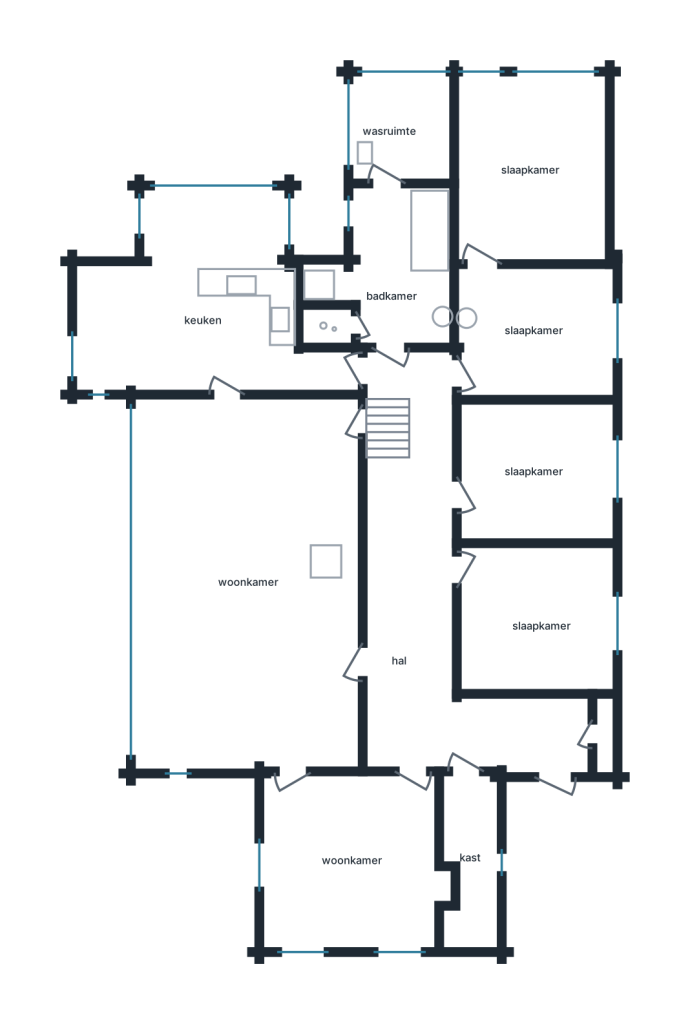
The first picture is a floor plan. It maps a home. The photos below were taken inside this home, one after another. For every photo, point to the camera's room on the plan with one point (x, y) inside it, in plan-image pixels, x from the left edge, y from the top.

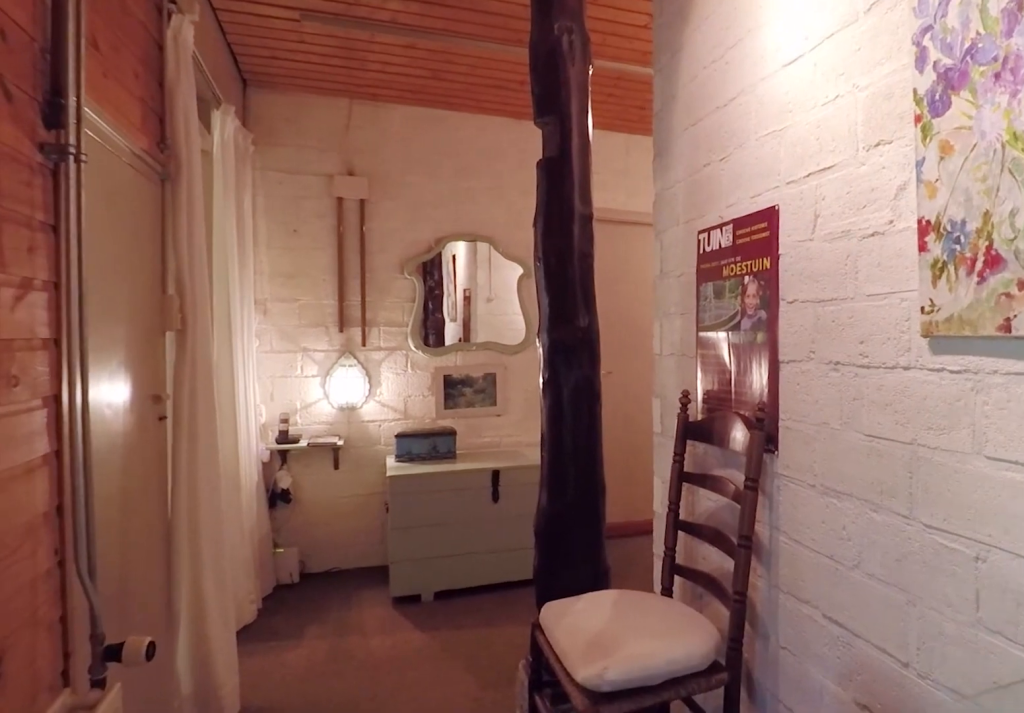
(436, 605)
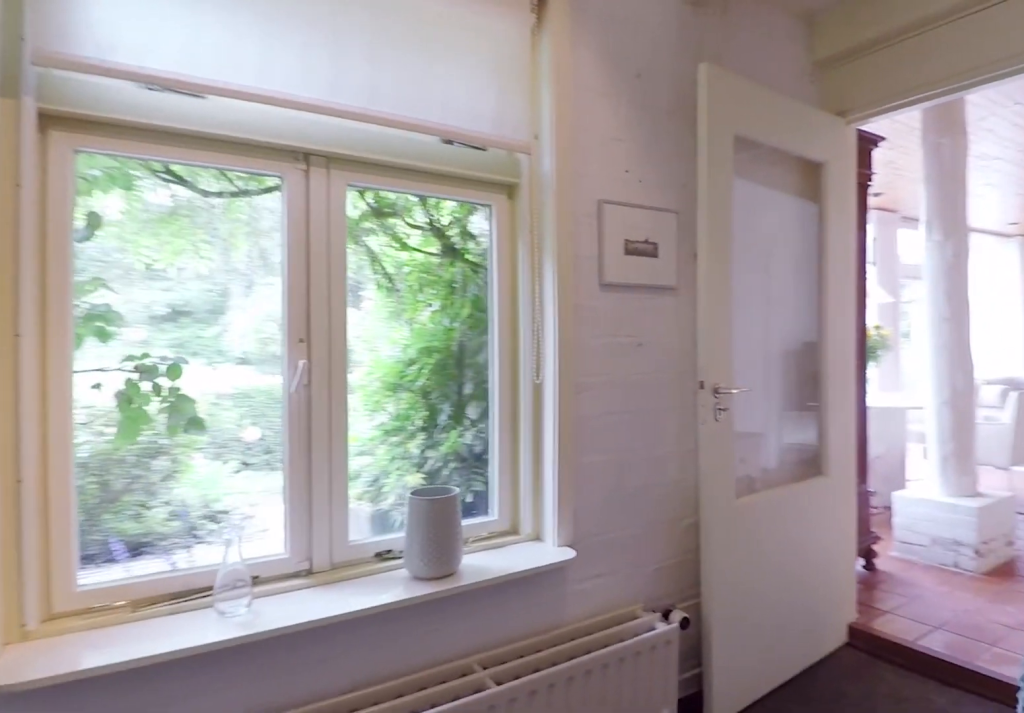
(351, 860)
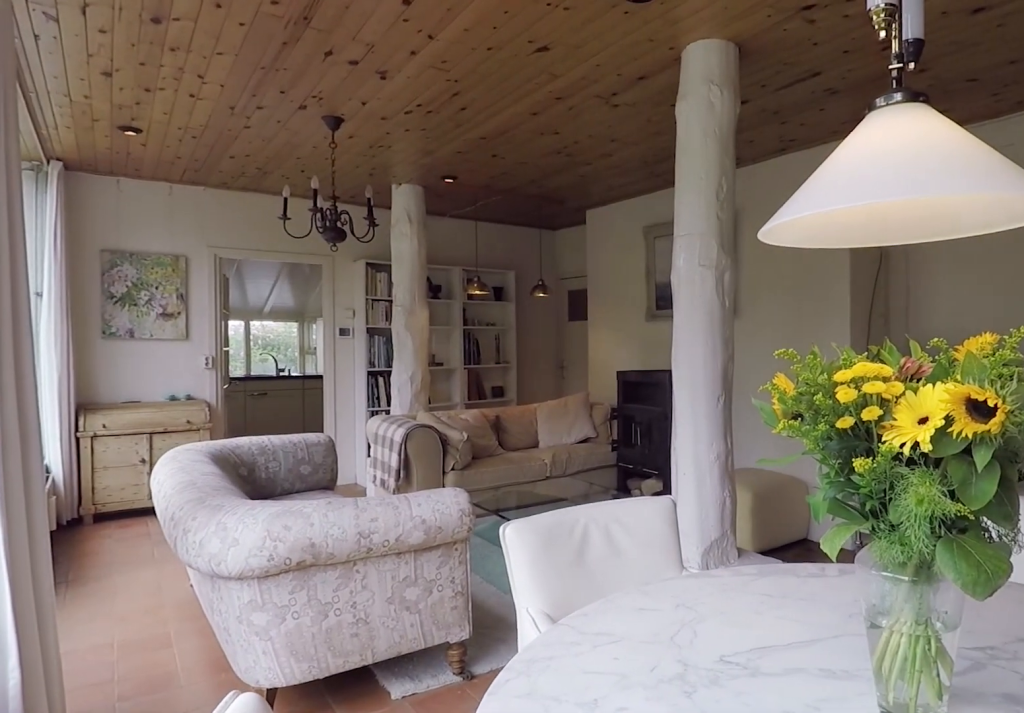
(249, 583)
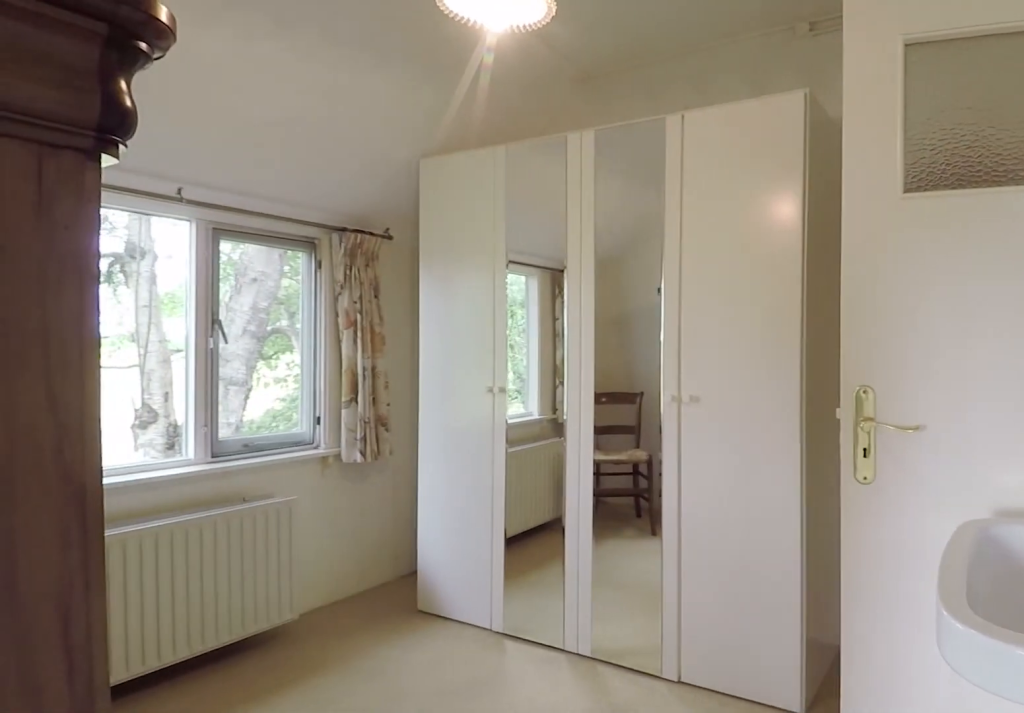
(534, 332)
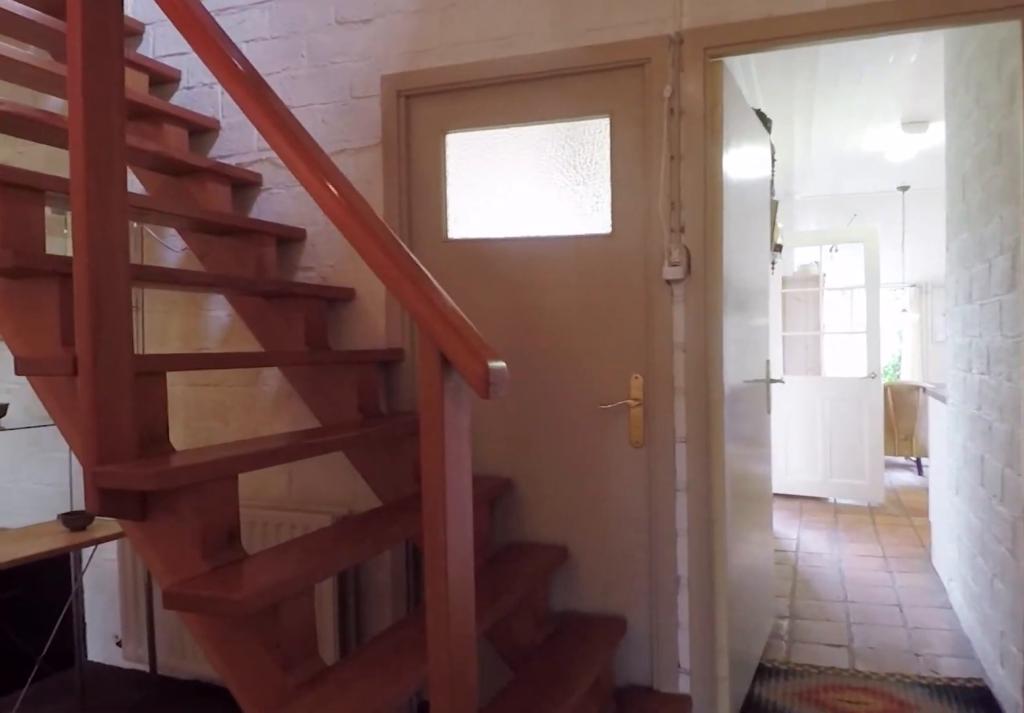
(437, 606)
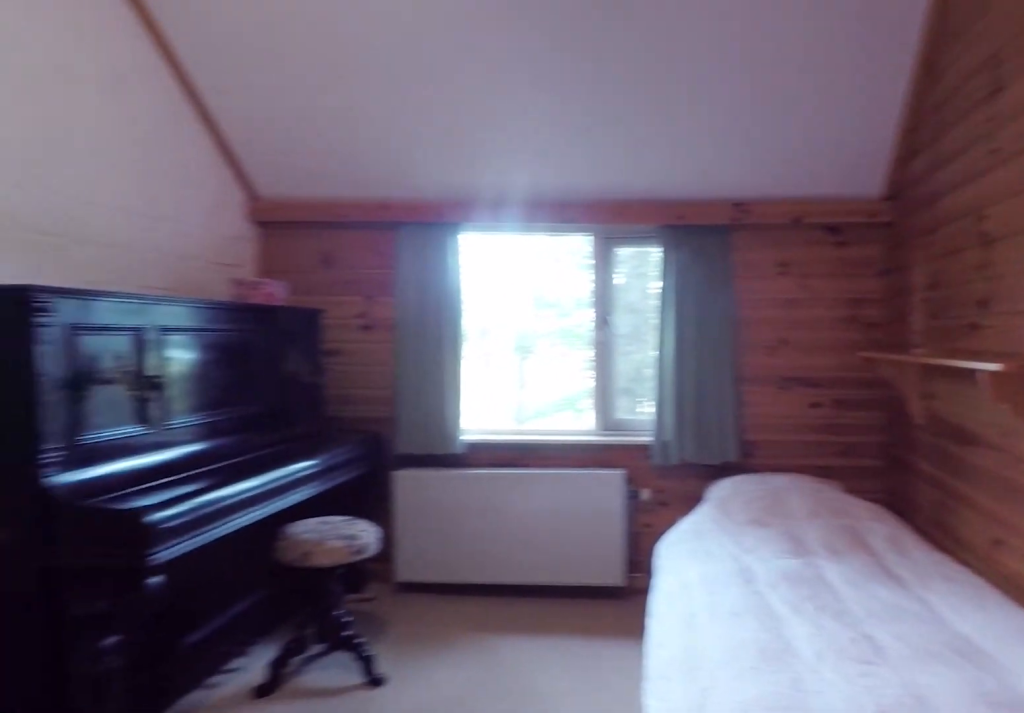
(534, 471)
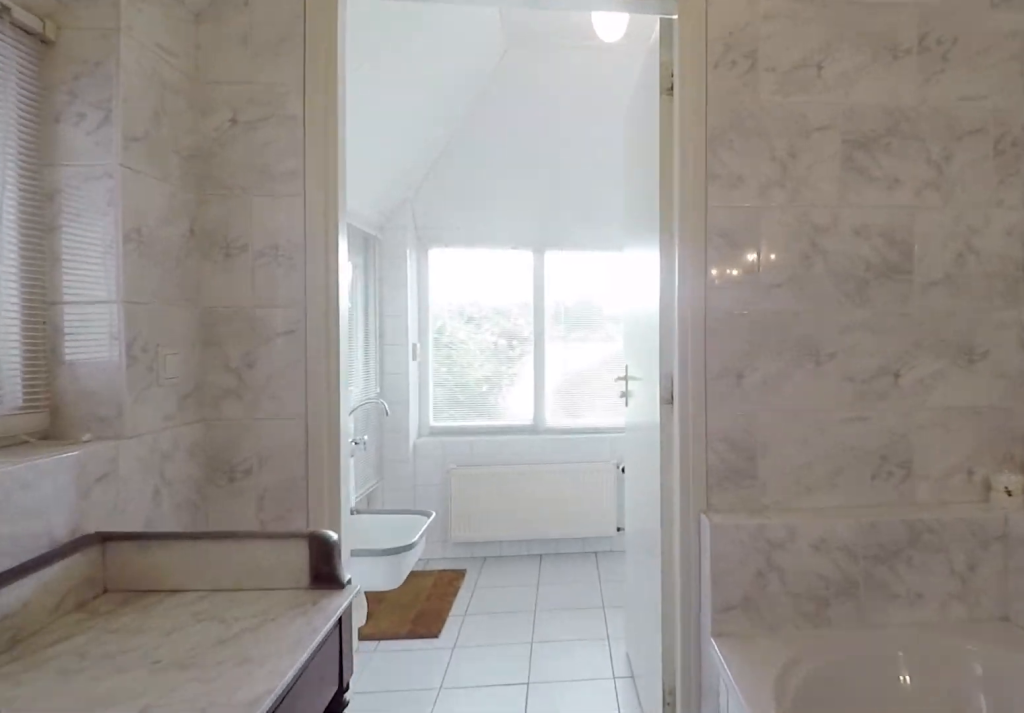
(394, 266)
